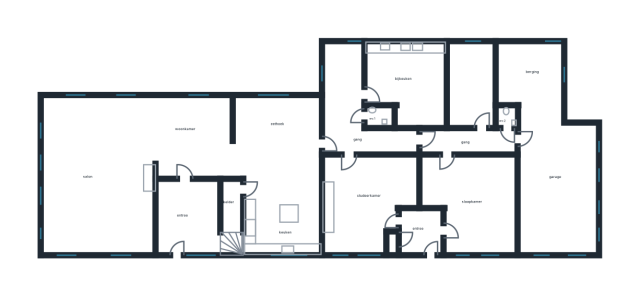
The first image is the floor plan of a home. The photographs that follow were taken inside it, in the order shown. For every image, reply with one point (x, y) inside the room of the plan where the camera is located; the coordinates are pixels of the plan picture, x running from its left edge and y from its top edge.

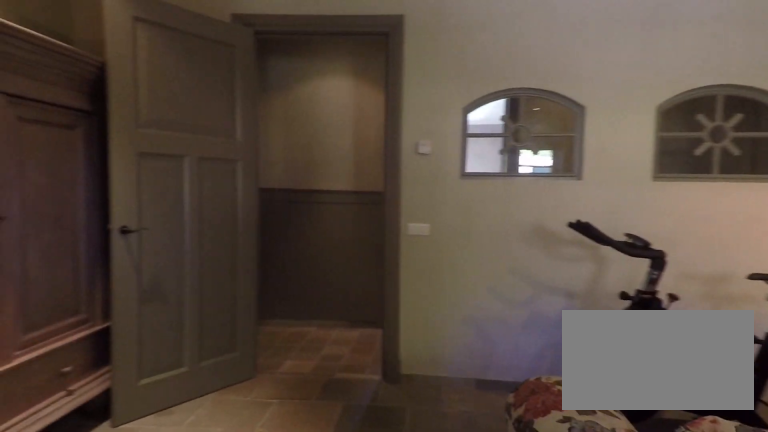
(471, 202)
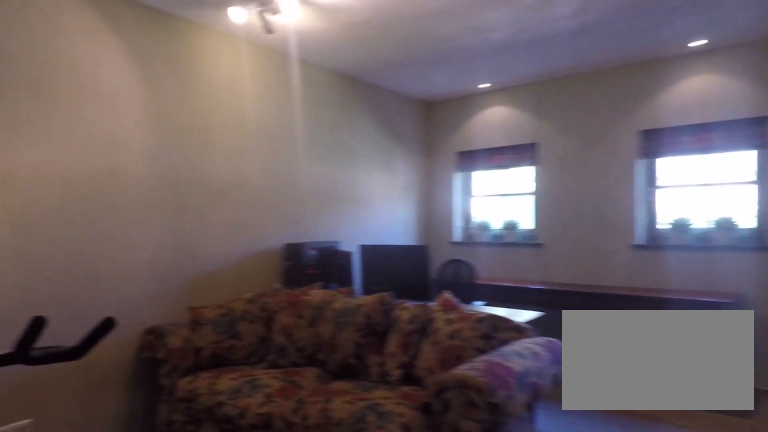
(471, 202)
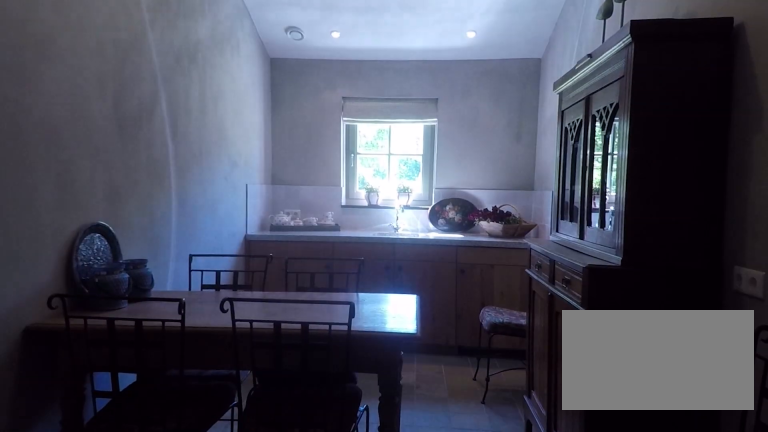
(470, 85)
